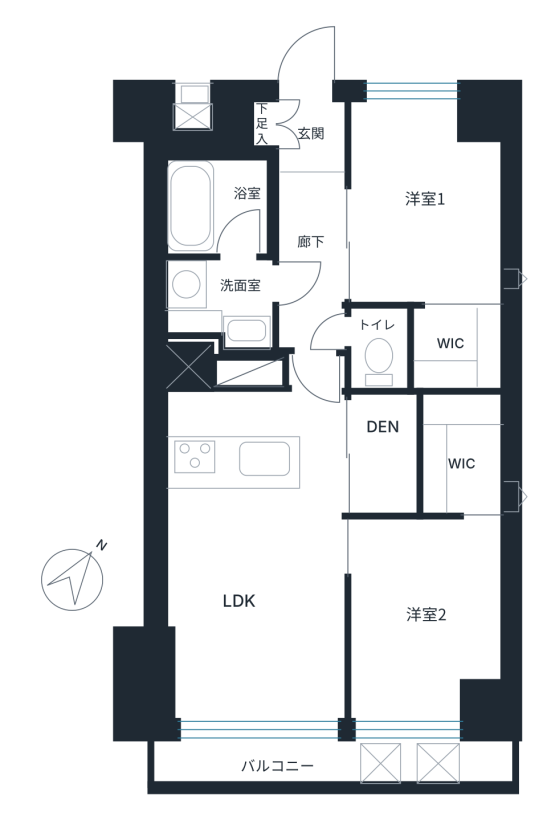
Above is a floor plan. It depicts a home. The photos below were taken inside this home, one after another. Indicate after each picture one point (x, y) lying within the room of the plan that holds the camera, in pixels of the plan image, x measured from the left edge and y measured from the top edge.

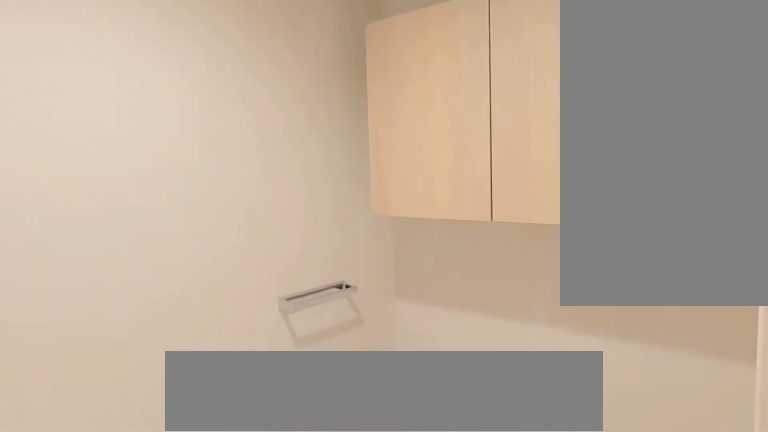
(384, 350)
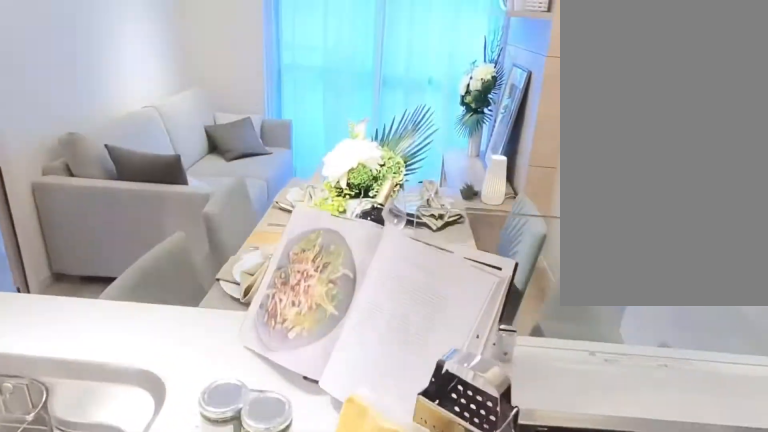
(236, 423)
